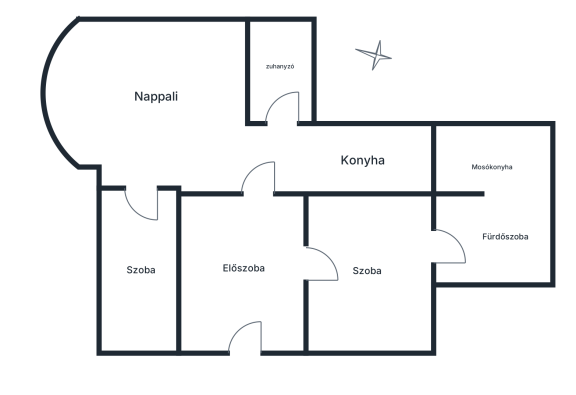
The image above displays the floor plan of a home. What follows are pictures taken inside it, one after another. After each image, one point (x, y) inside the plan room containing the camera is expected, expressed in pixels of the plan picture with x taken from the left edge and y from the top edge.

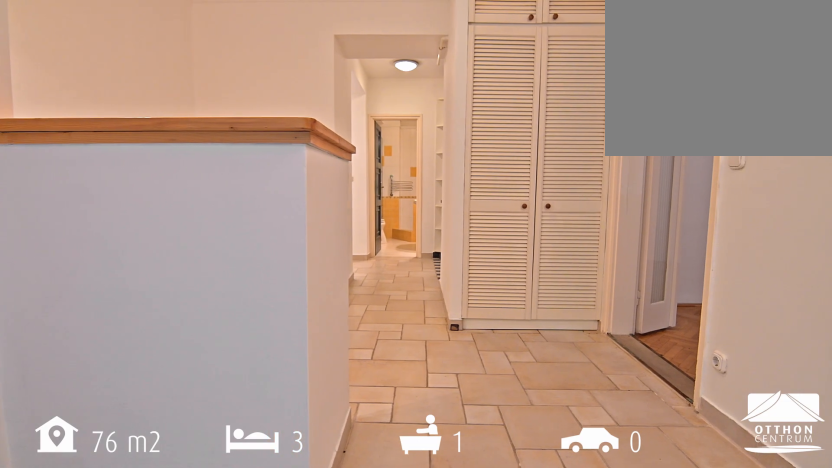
(245, 267)
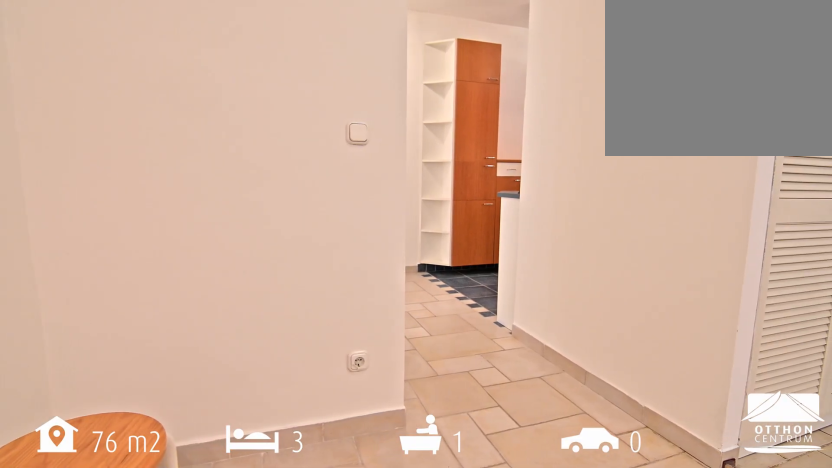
(245, 267)
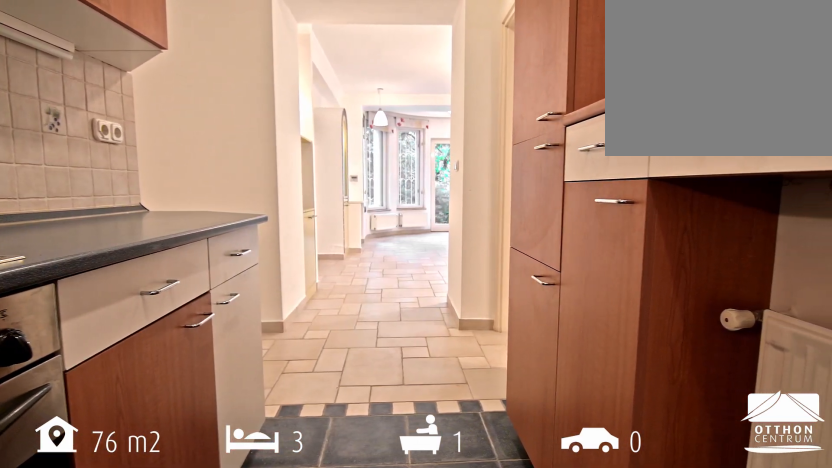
(367, 160)
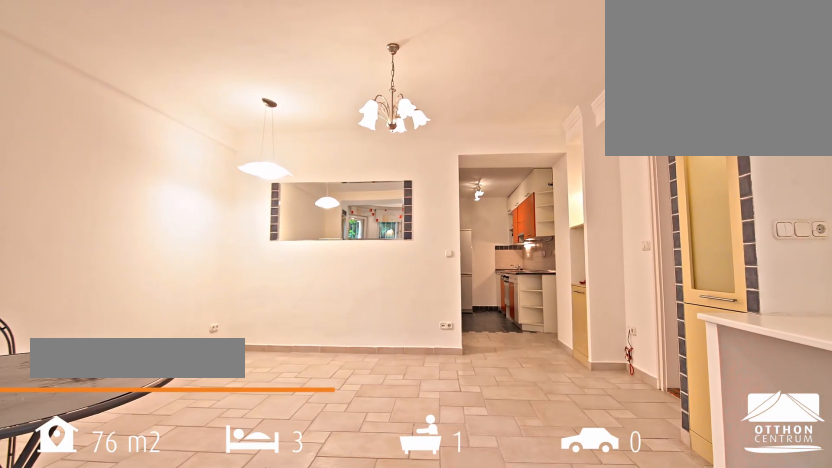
(163, 102)
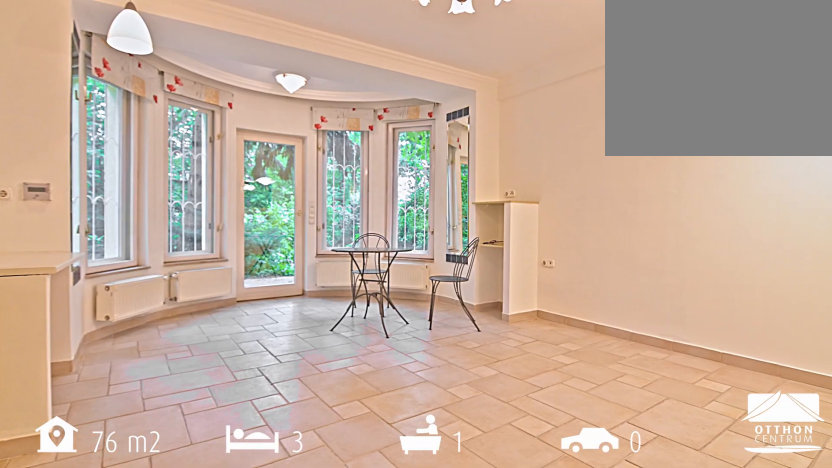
(163, 102)
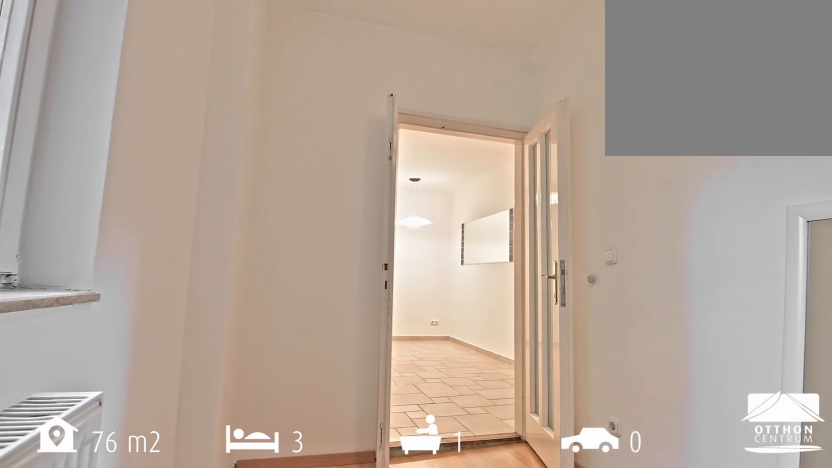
(142, 272)
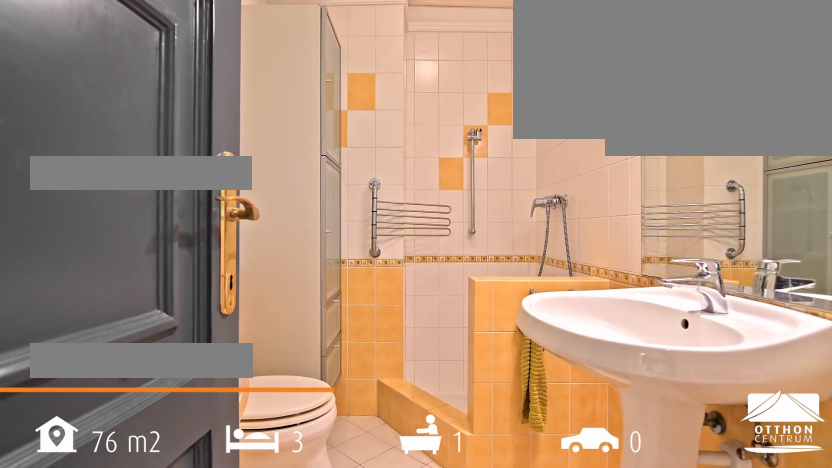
(282, 69)
